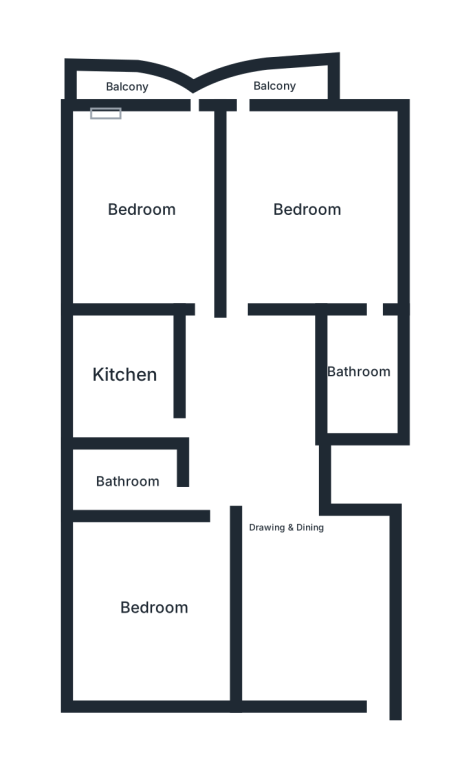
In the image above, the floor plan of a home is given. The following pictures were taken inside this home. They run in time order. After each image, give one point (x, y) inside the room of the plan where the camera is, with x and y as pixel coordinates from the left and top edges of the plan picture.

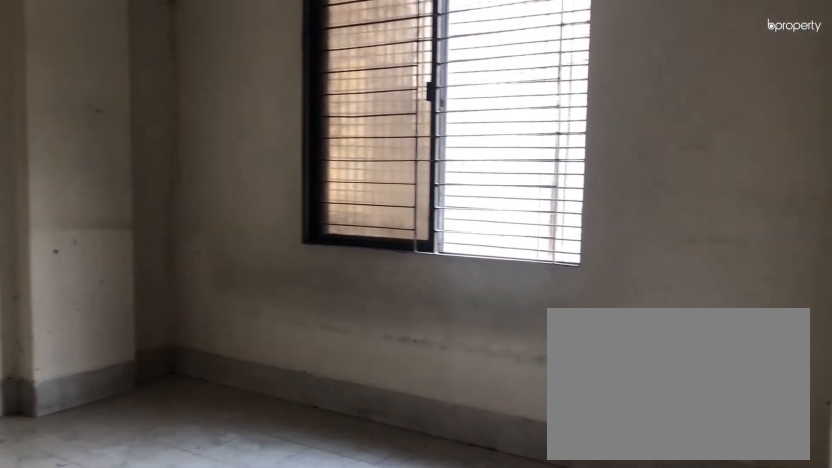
(154, 608)
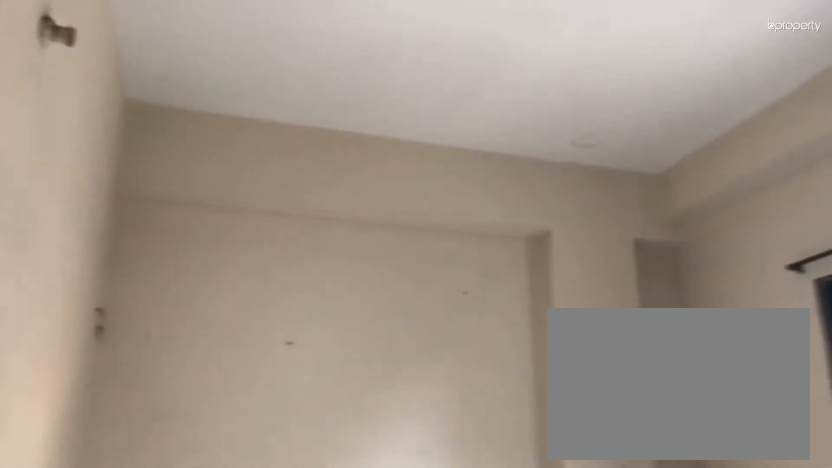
(154, 608)
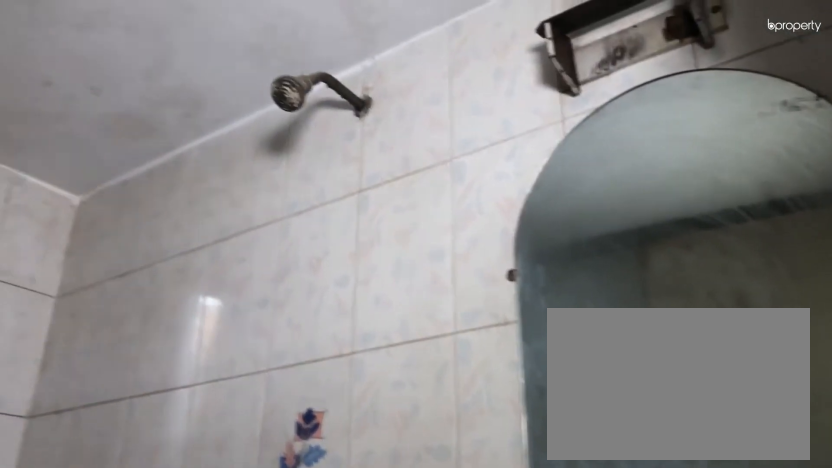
(128, 478)
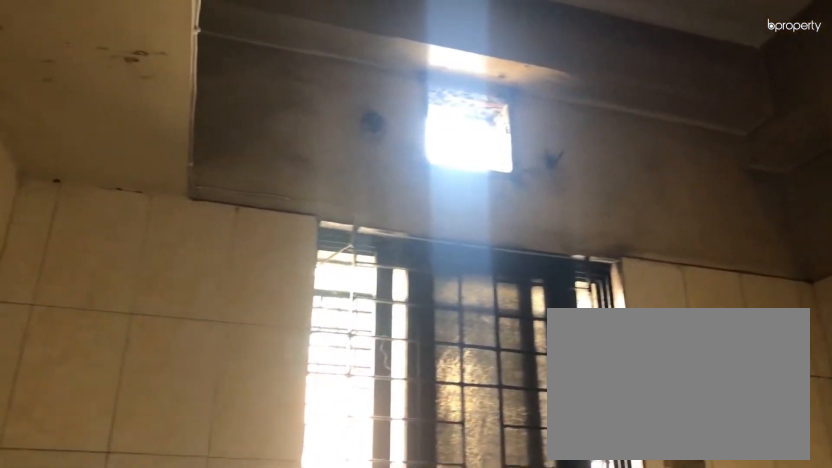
(125, 373)
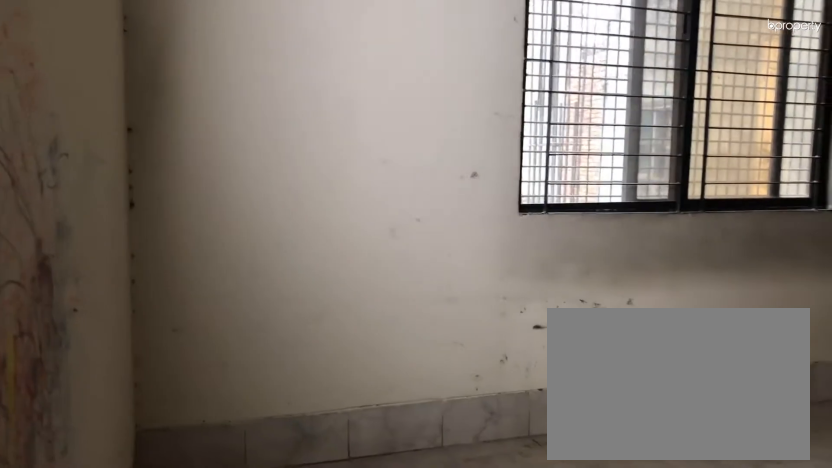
(142, 207)
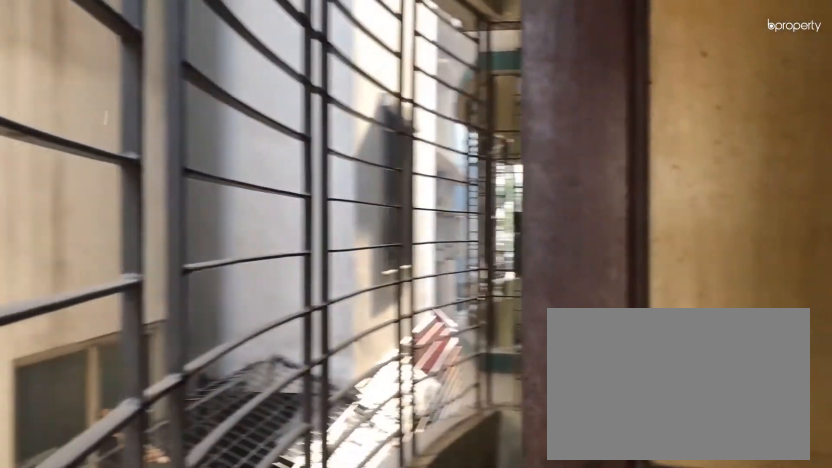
(125, 89)
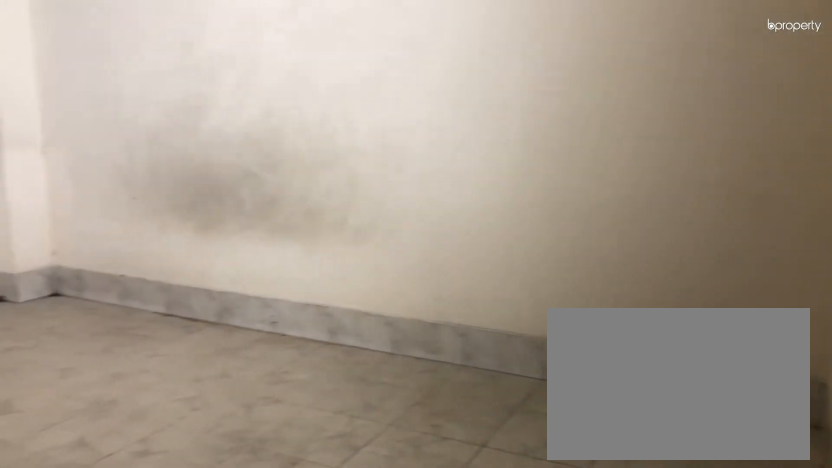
(311, 206)
